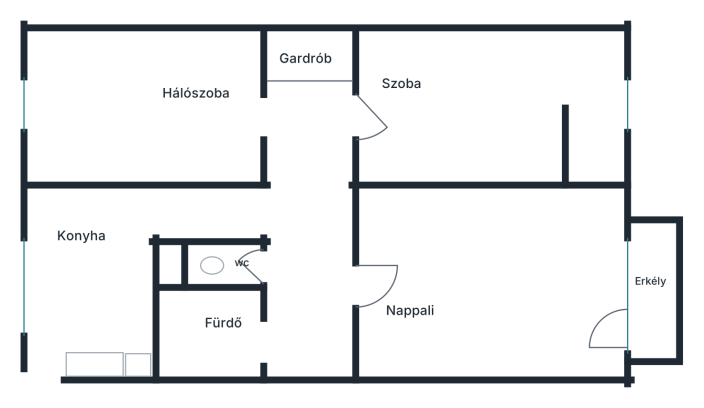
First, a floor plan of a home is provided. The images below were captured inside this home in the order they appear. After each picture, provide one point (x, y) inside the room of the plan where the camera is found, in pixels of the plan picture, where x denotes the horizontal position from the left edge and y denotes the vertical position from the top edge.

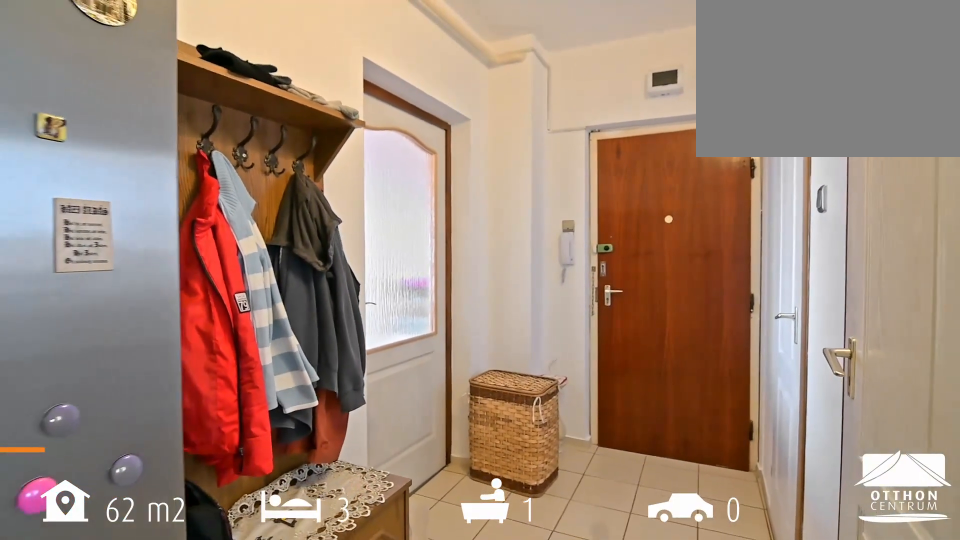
(312, 235)
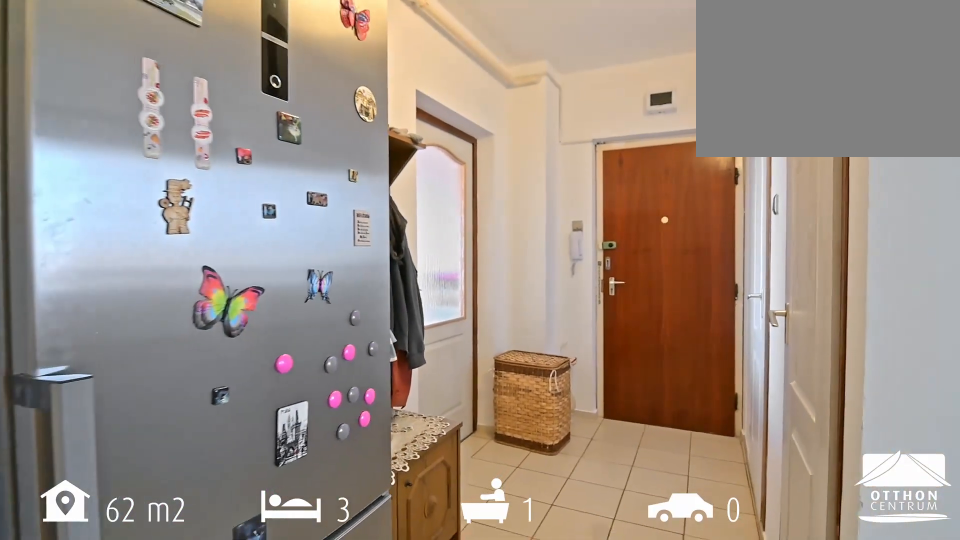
(312, 235)
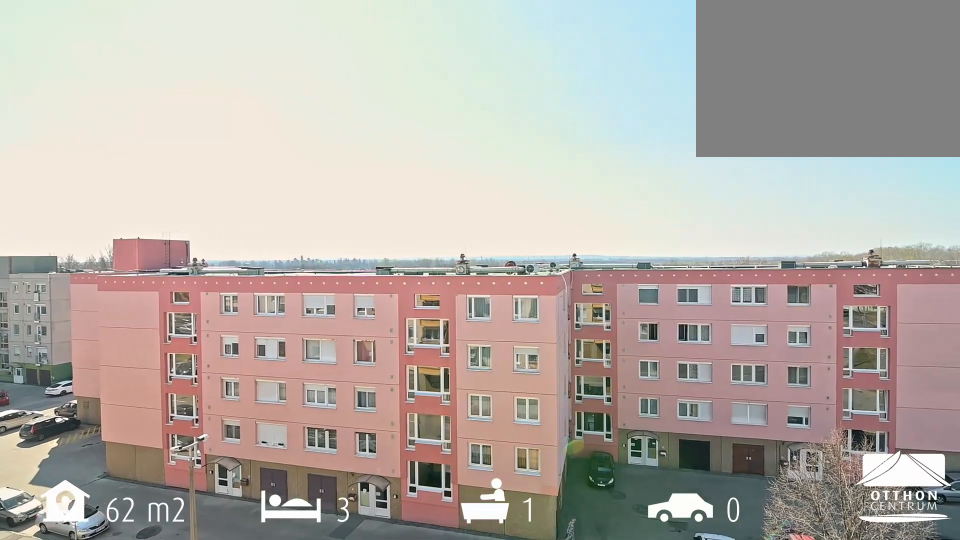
(652, 288)
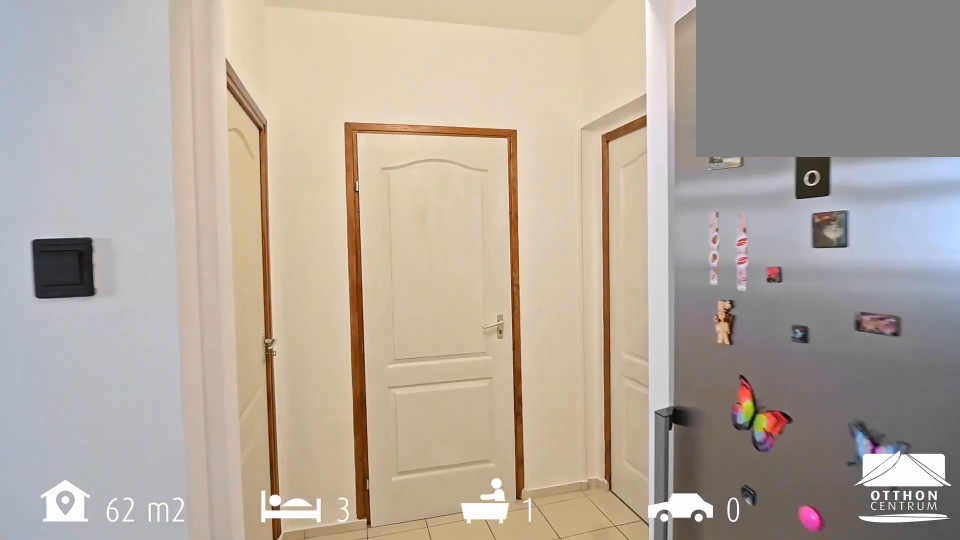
(308, 108)
